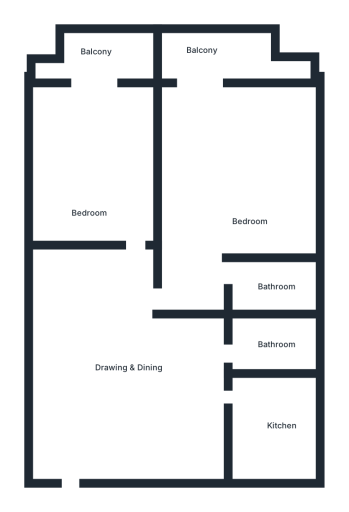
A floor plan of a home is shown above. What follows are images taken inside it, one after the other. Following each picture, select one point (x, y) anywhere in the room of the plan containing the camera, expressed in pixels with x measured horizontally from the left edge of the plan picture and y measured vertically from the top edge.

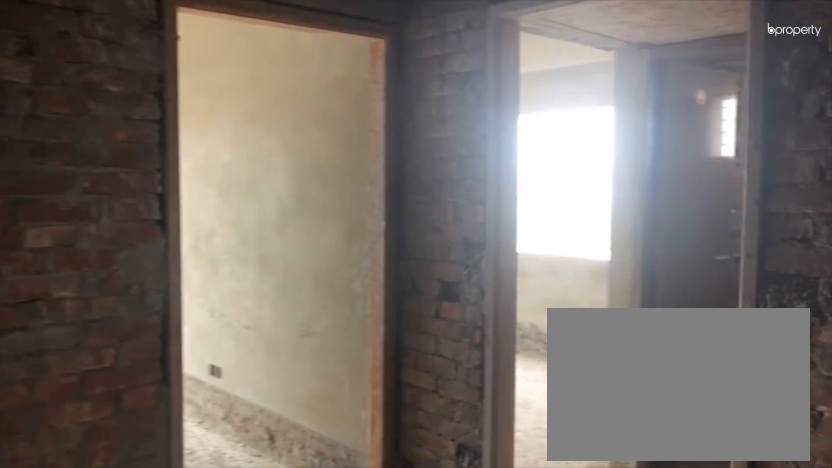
(123, 354)
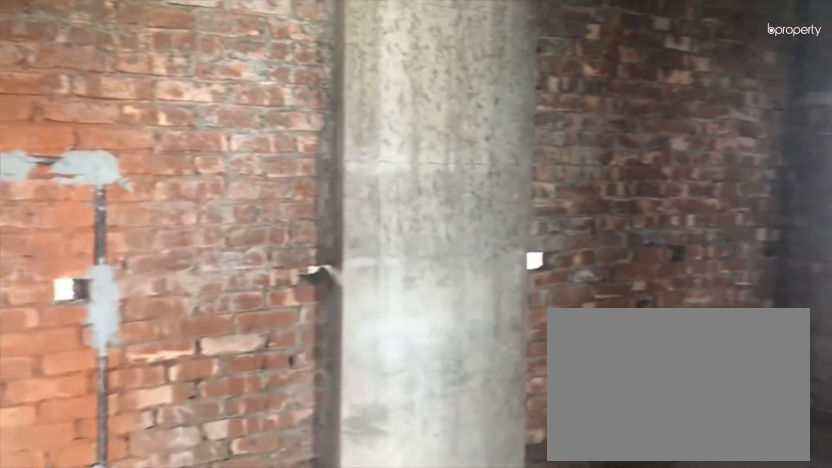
(123, 354)
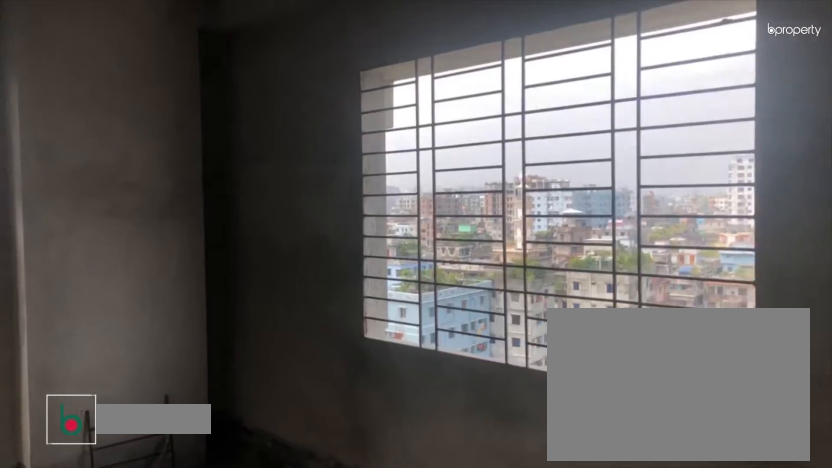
(249, 169)
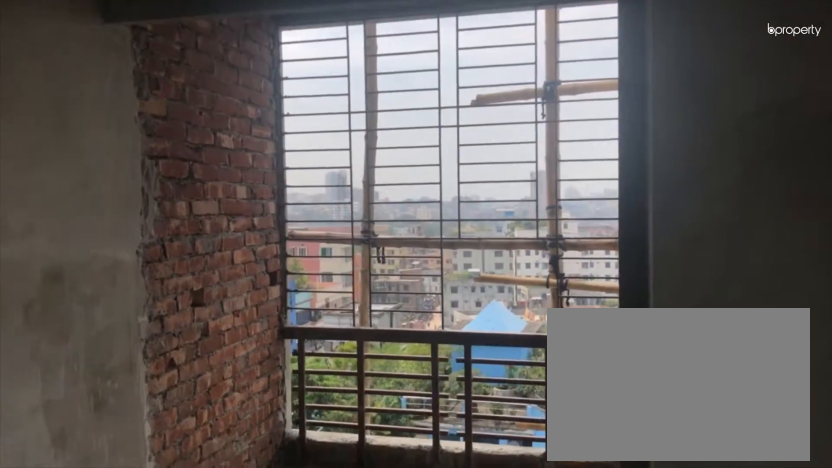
(249, 169)
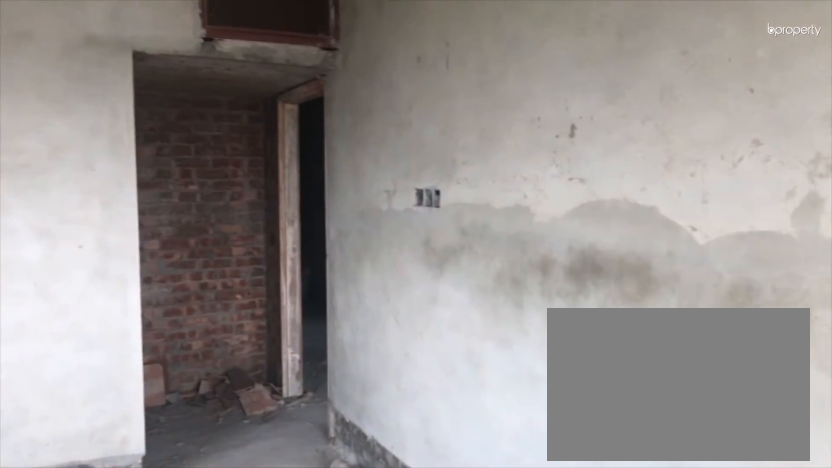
(249, 168)
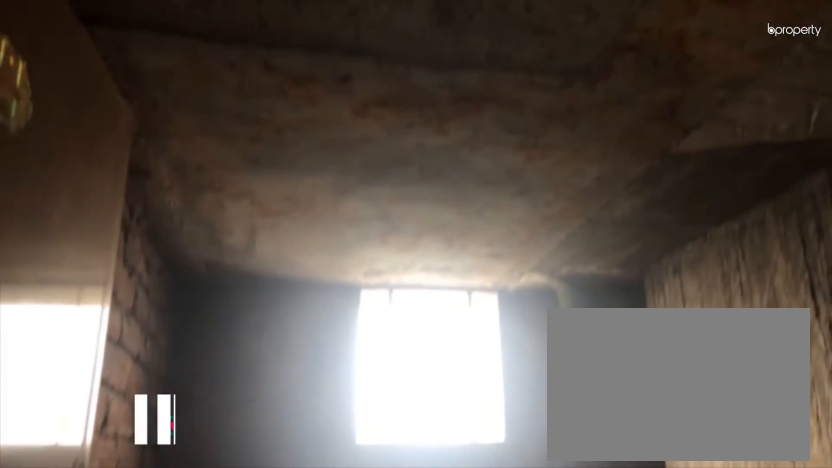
(277, 284)
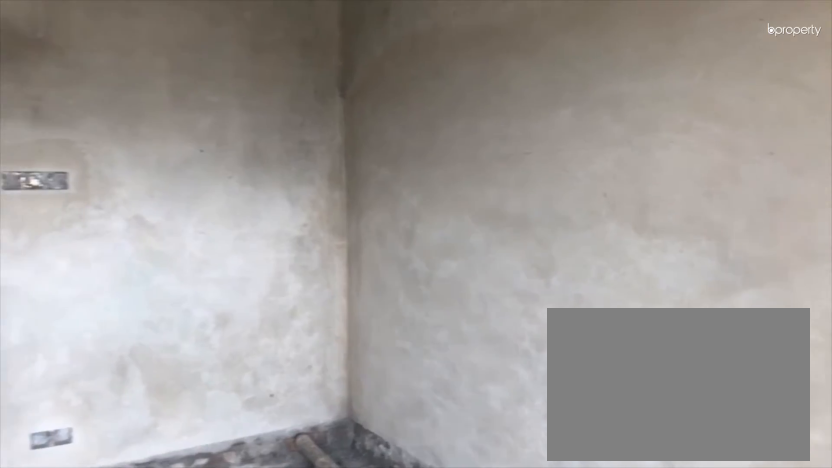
(85, 172)
